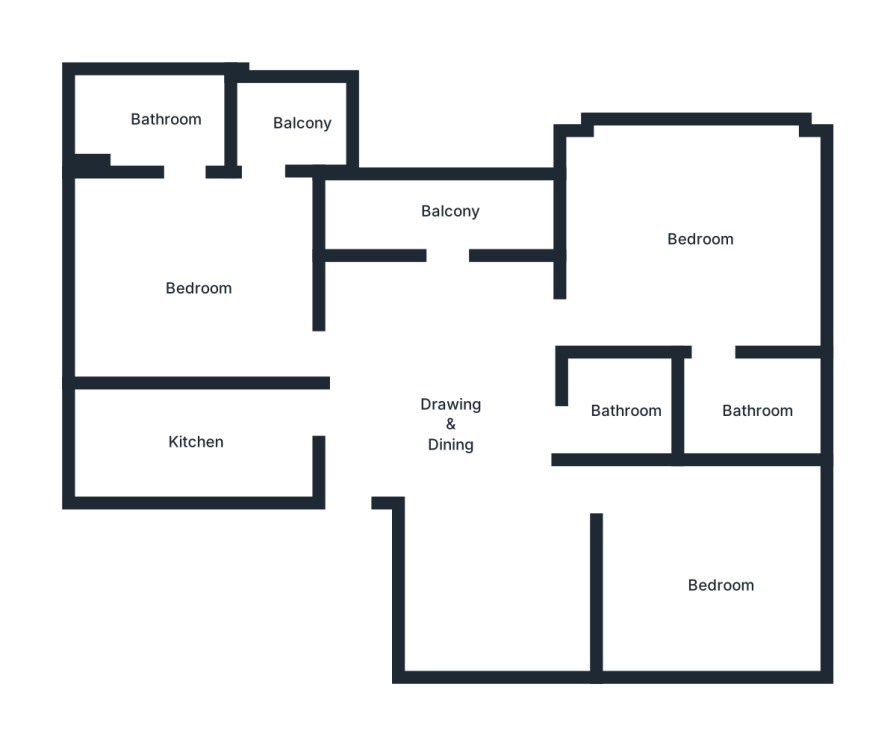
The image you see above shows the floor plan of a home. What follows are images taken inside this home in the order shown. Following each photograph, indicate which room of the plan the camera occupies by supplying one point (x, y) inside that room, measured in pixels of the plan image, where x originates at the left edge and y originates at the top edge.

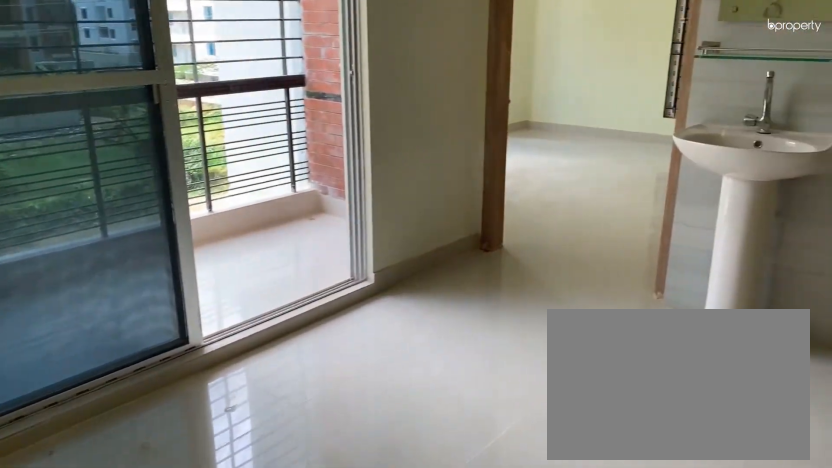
(452, 437)
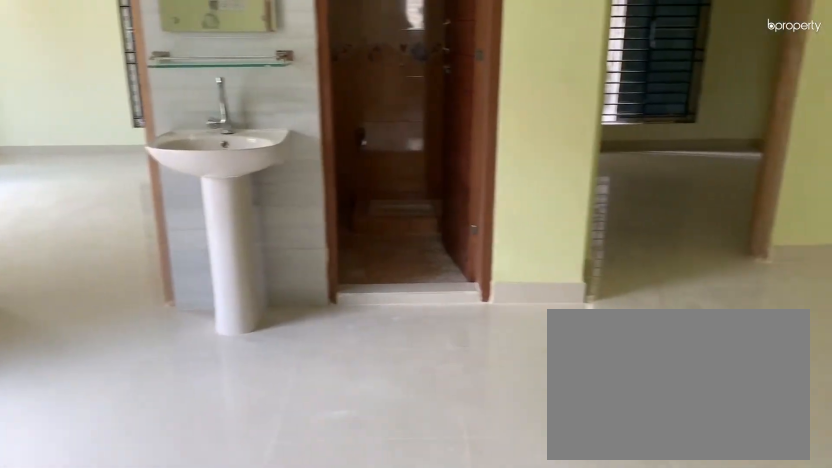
(452, 437)
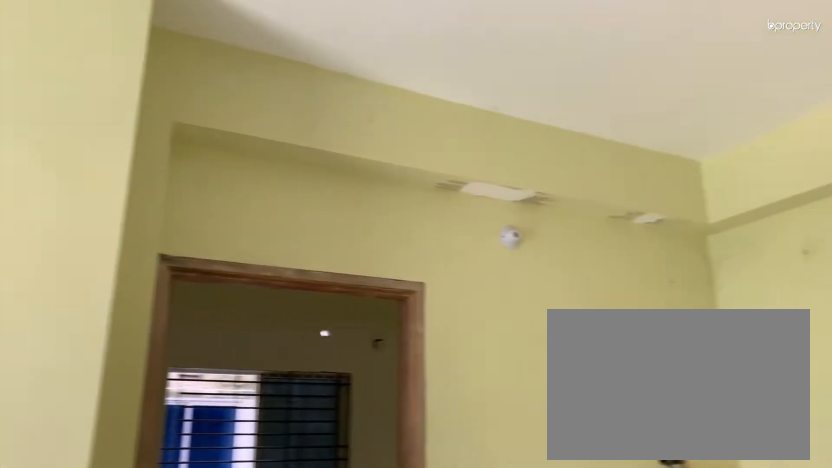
(495, 591)
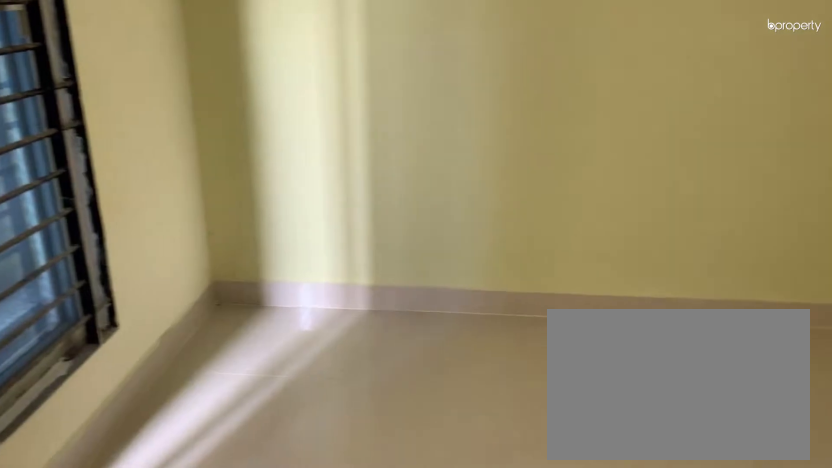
(717, 581)
